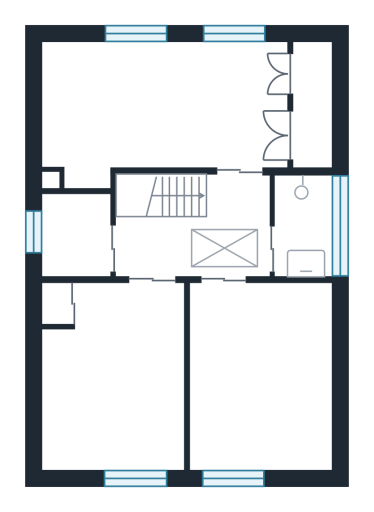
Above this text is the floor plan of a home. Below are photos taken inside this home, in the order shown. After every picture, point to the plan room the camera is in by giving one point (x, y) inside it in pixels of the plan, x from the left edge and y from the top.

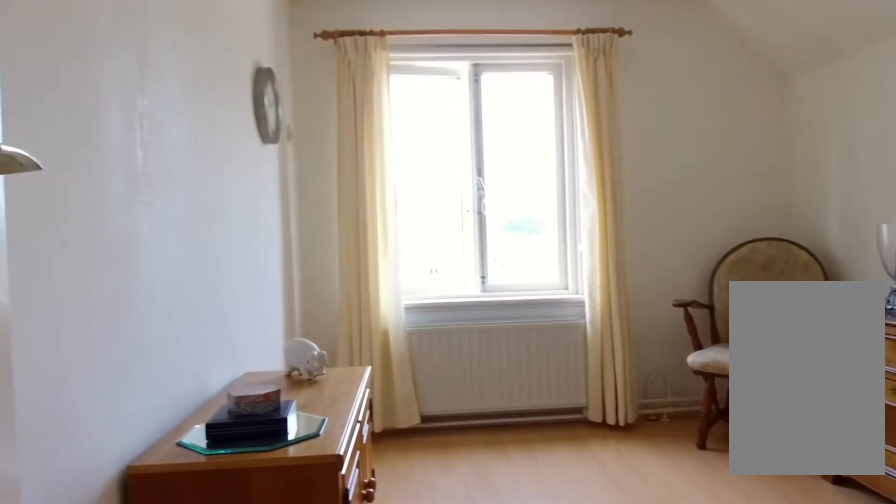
(118, 380)
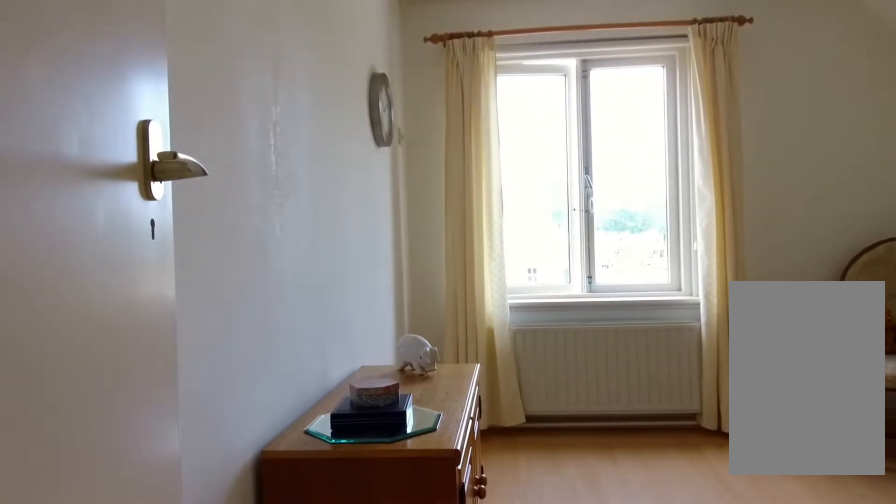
(118, 380)
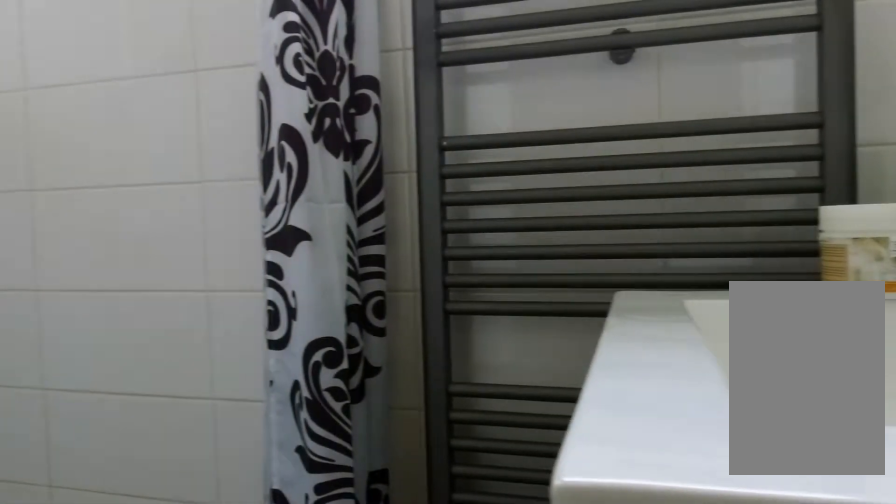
(301, 219)
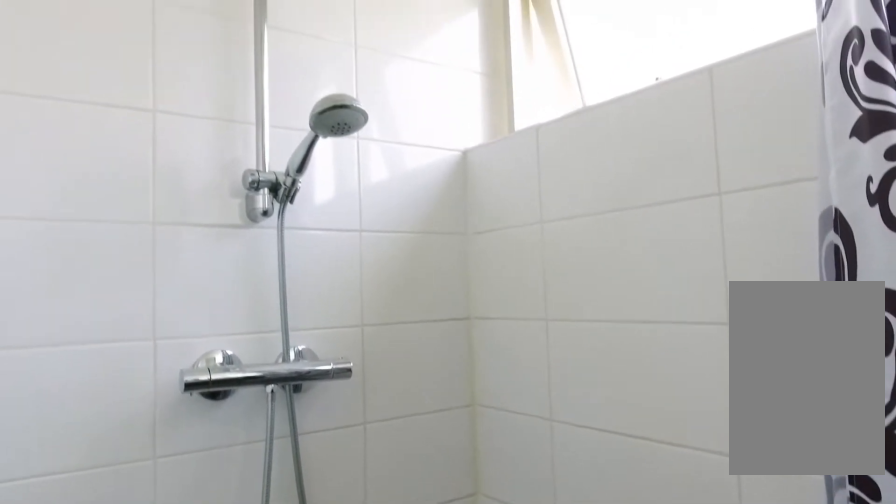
(301, 219)
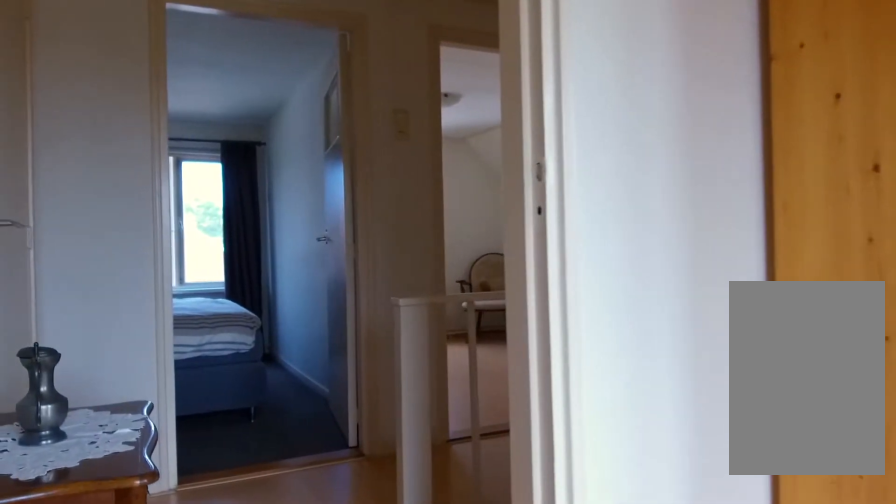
(160, 109)
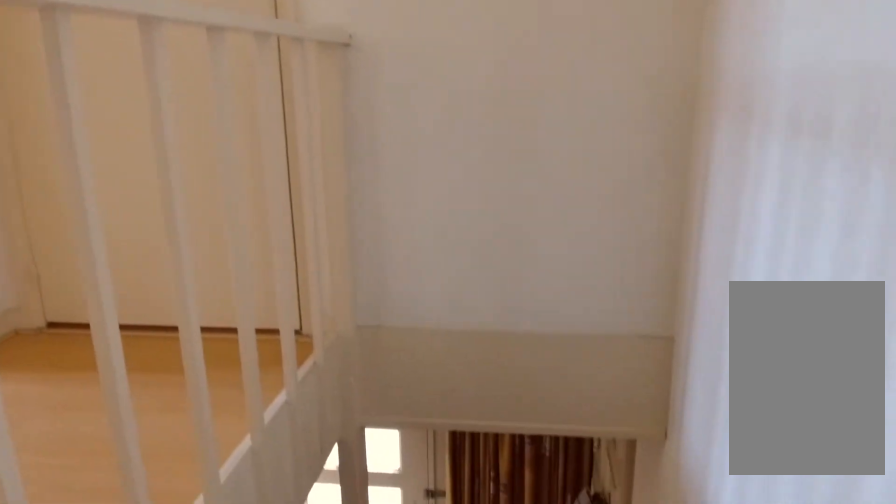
(193, 227)
